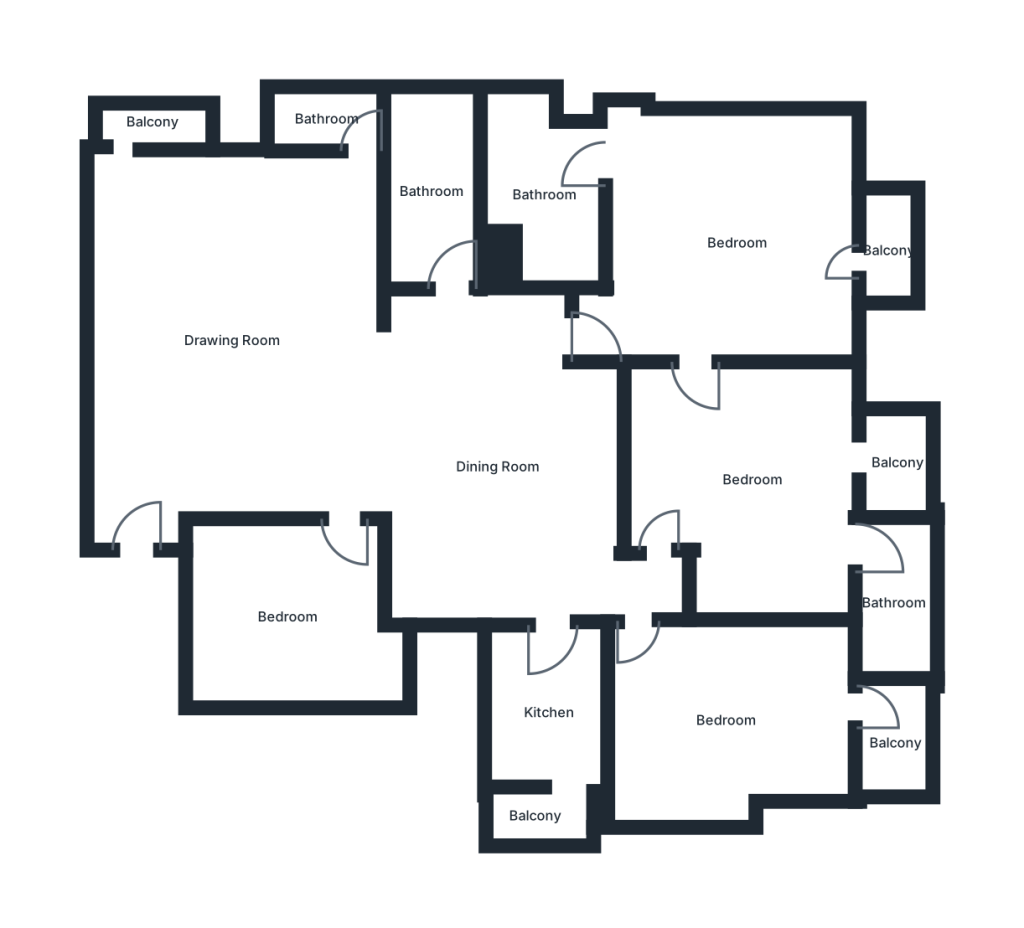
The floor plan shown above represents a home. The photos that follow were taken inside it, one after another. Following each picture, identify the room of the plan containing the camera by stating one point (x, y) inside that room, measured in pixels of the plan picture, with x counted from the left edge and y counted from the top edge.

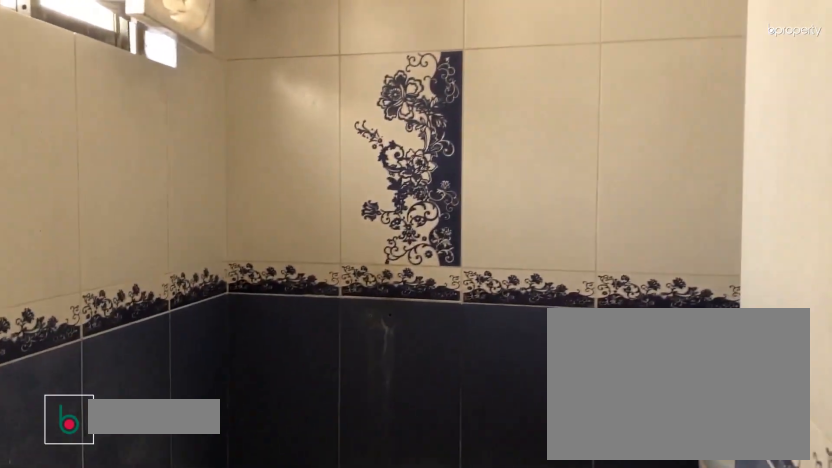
(893, 601)
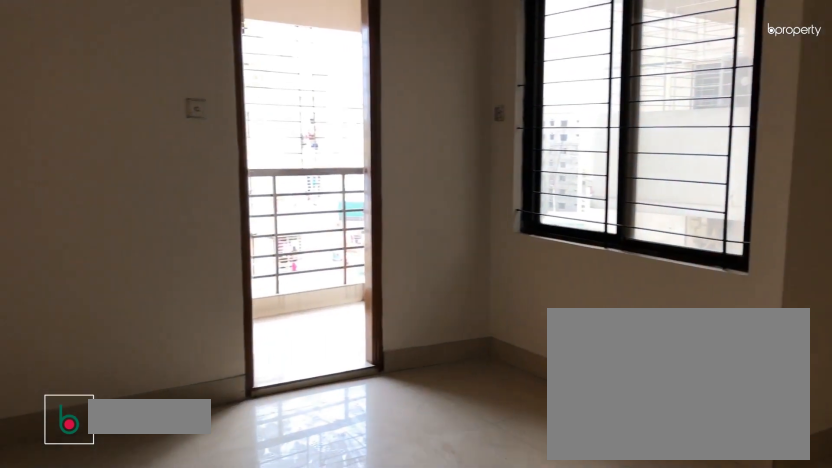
(726, 720)
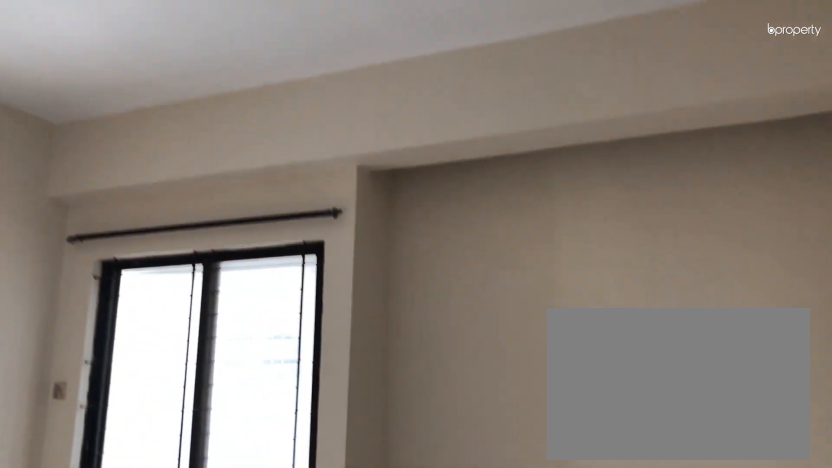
(726, 720)
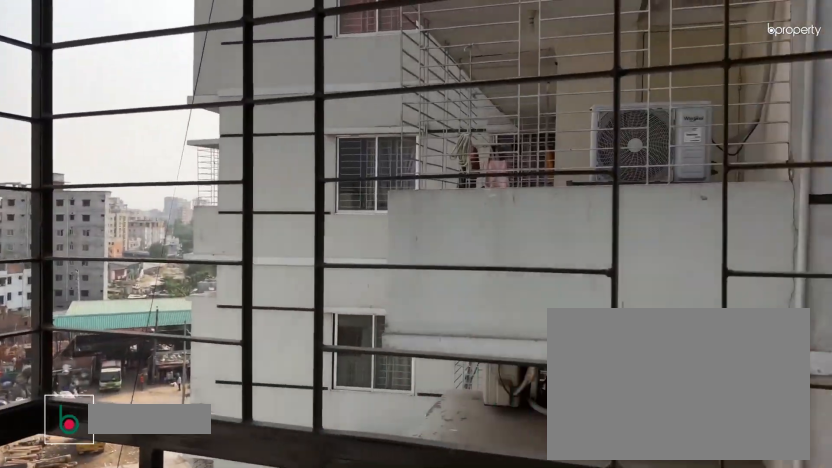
(894, 743)
